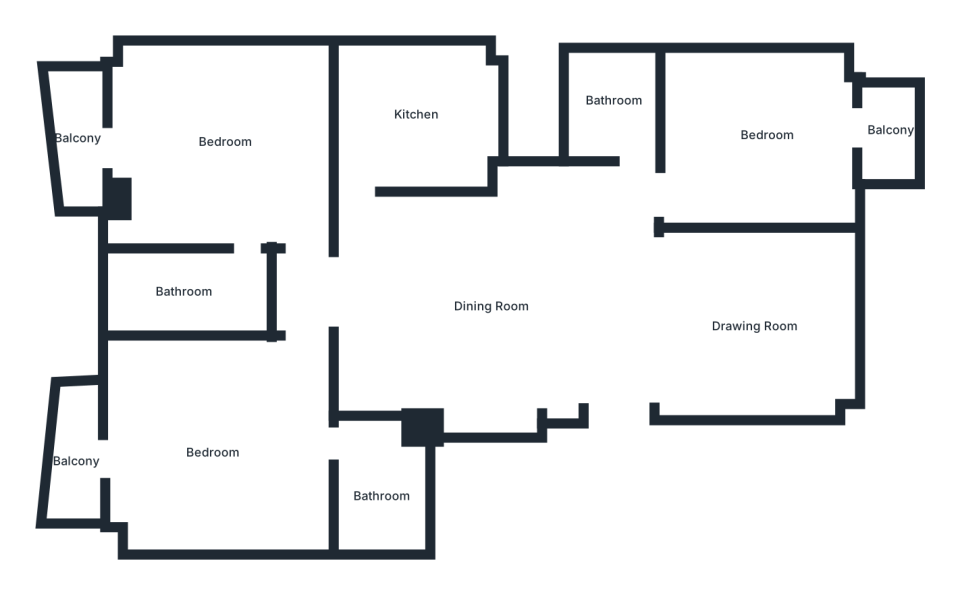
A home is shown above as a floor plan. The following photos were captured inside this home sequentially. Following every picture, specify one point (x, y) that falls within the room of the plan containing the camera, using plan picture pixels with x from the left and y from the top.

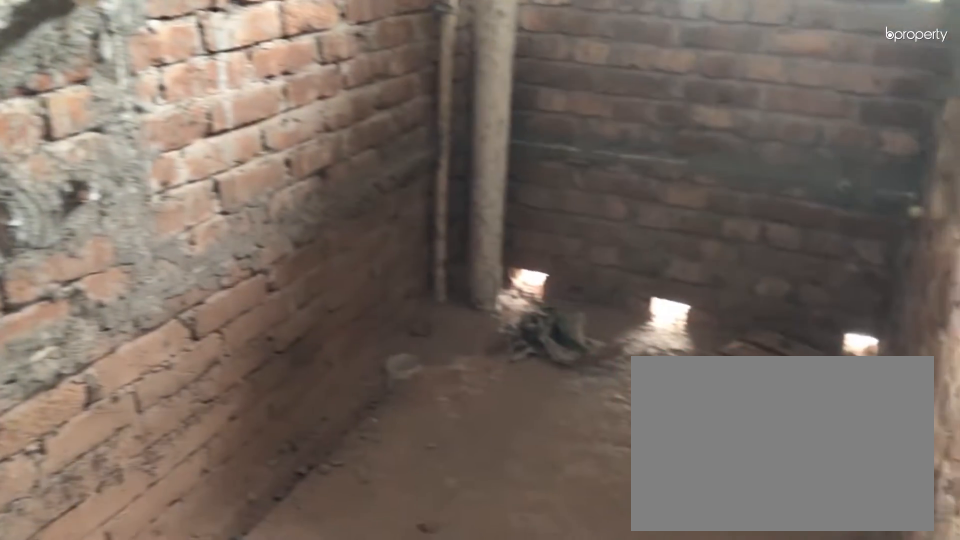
(183, 293)
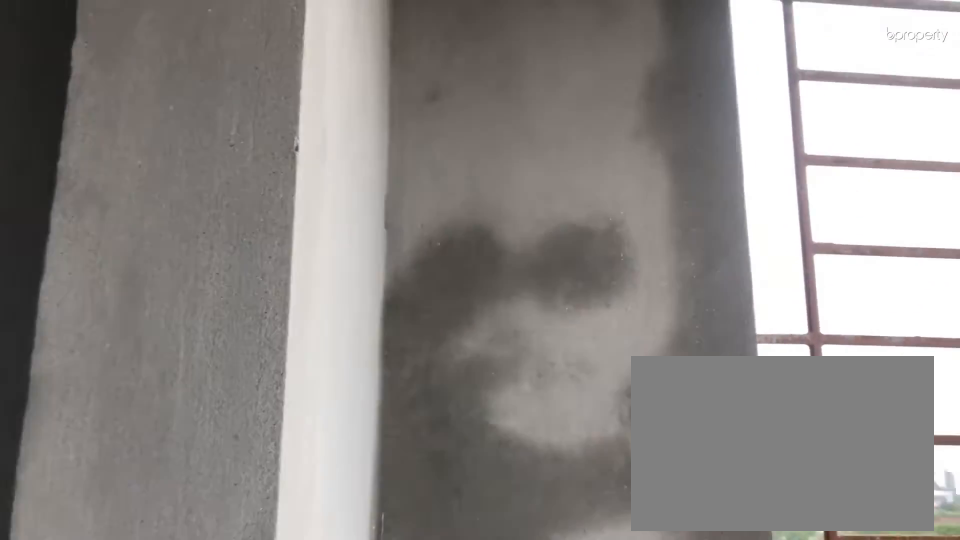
(76, 137)
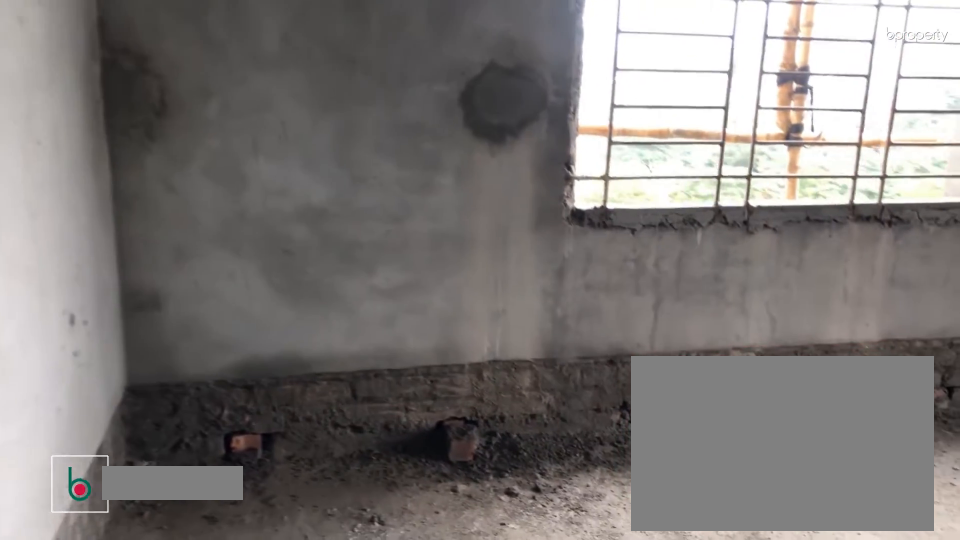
(217, 452)
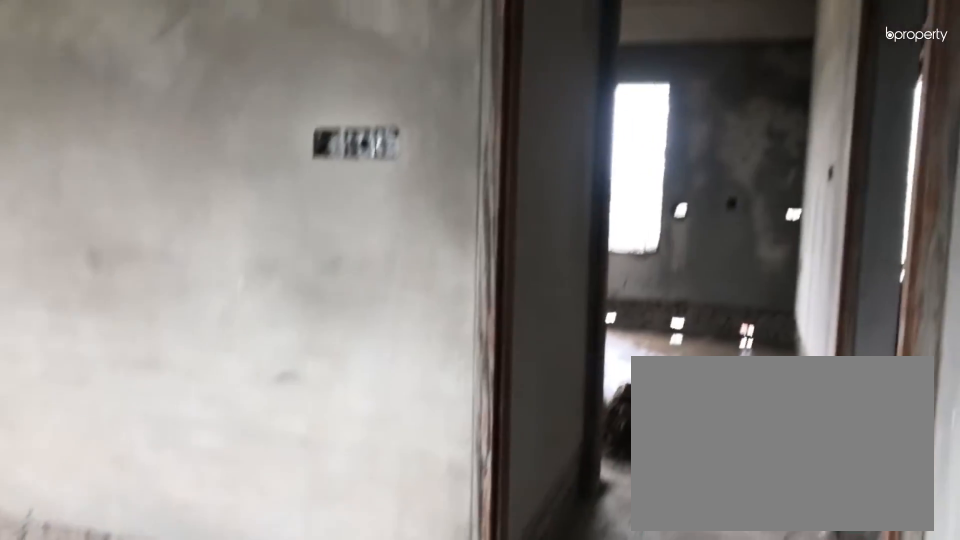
(217, 452)
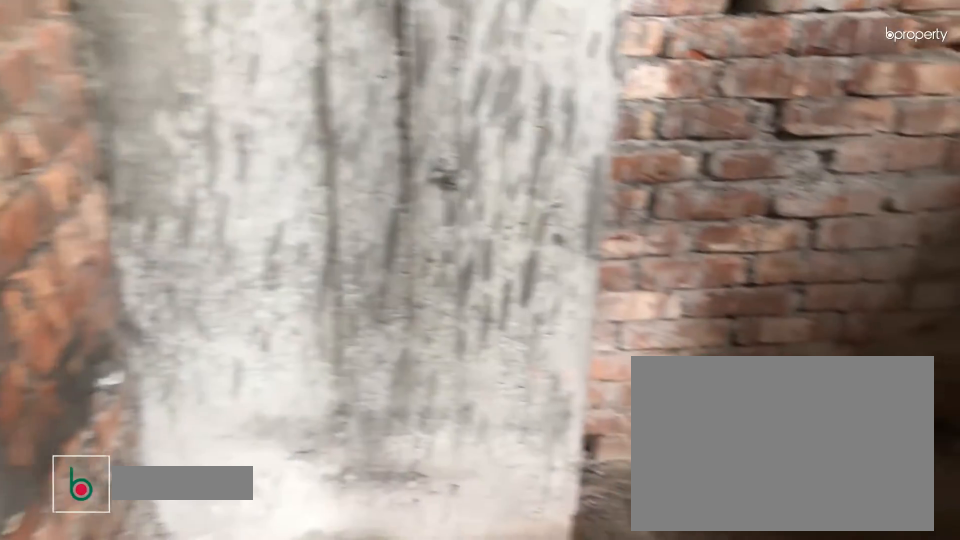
(377, 498)
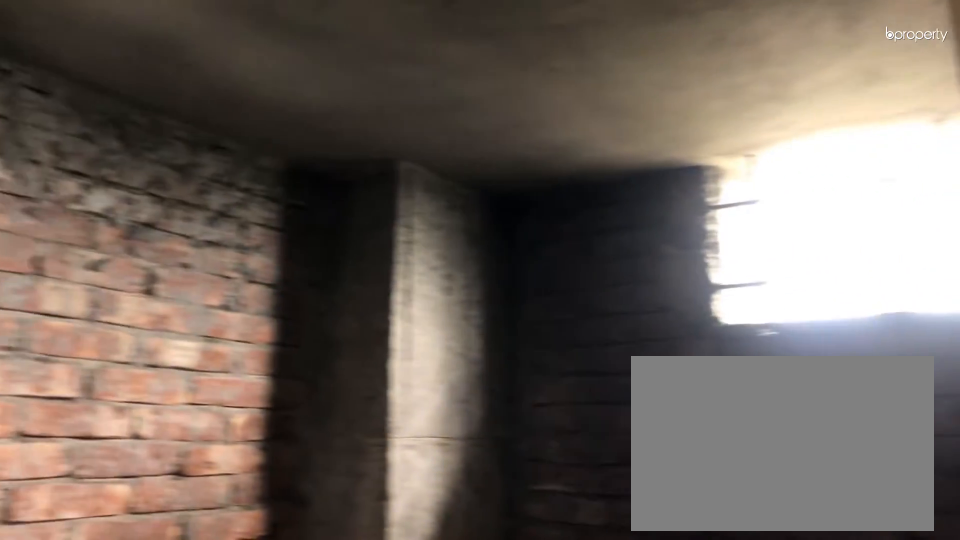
(377, 498)
